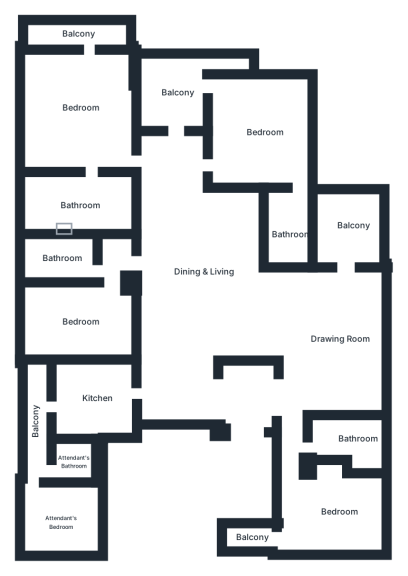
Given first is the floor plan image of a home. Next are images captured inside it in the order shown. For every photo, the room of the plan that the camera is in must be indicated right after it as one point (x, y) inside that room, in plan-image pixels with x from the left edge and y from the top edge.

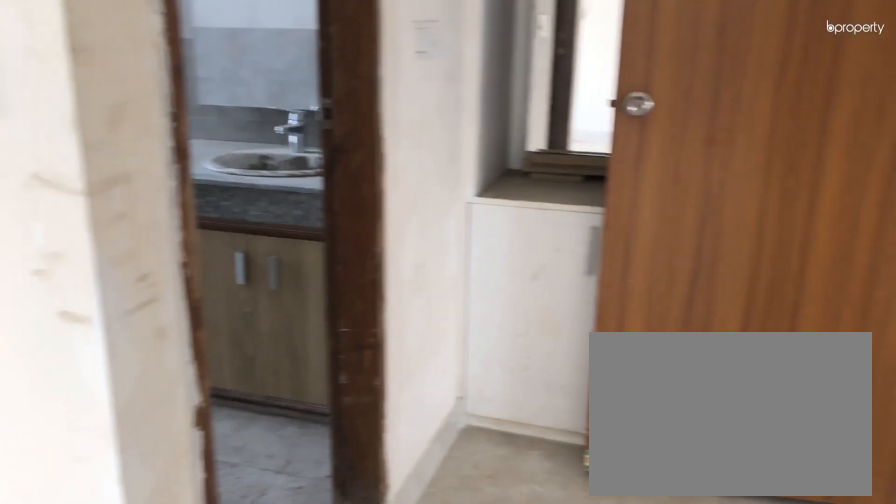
(76, 320)
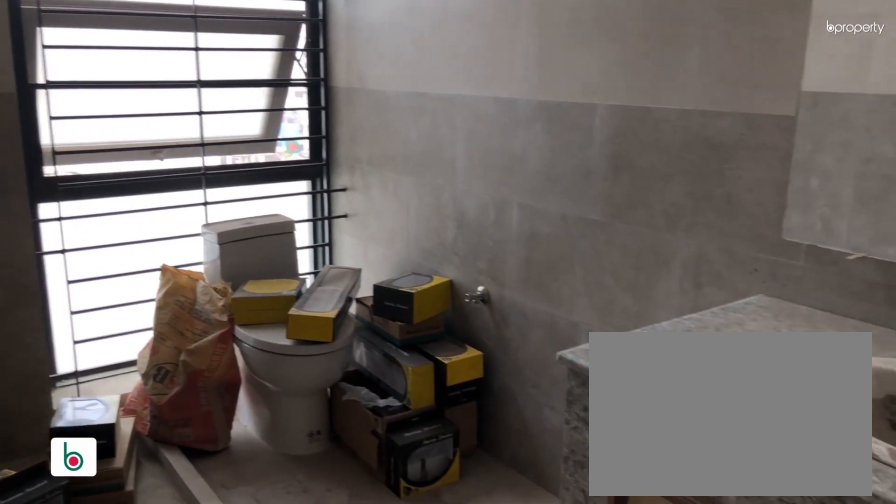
(59, 257)
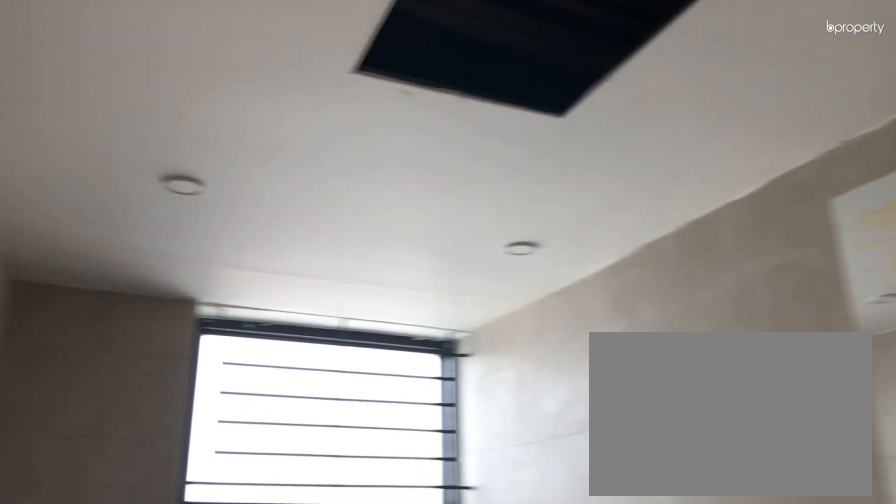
(59, 257)
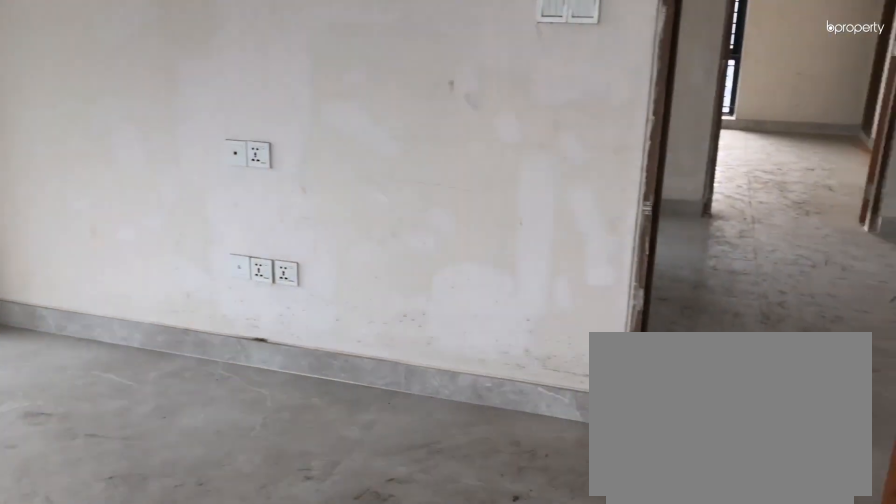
(78, 104)
